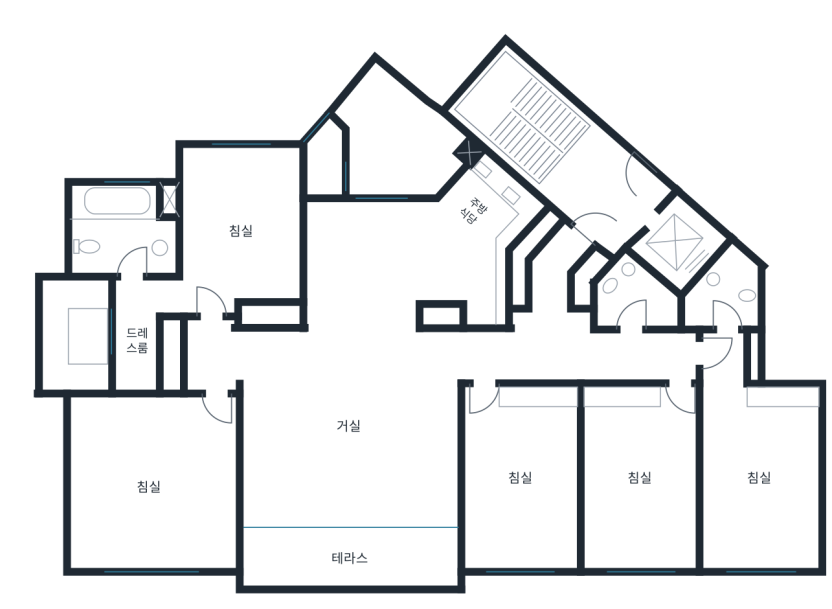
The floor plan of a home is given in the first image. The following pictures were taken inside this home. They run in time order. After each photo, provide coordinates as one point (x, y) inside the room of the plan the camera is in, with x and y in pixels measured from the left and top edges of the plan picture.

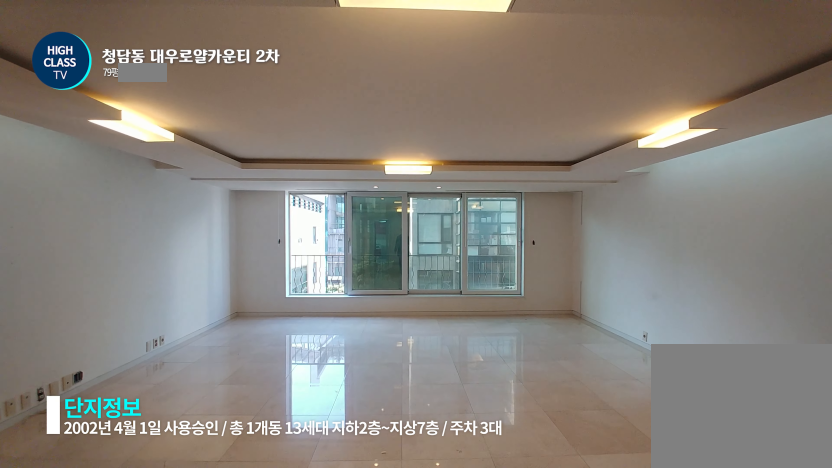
(350, 437)
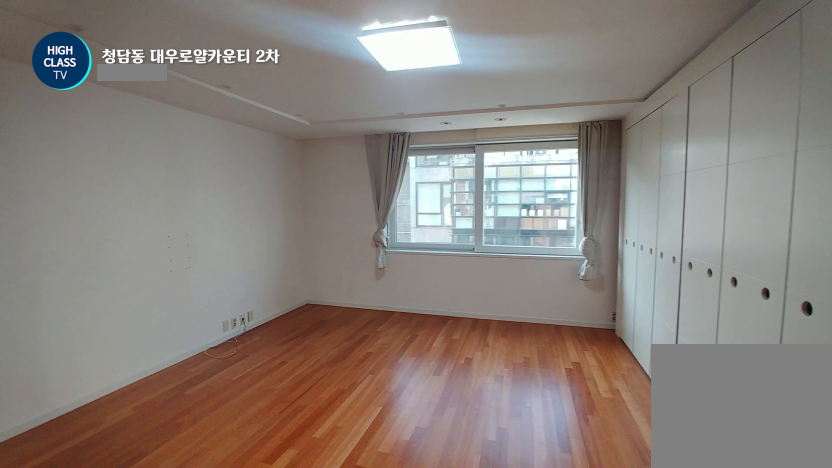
(151, 486)
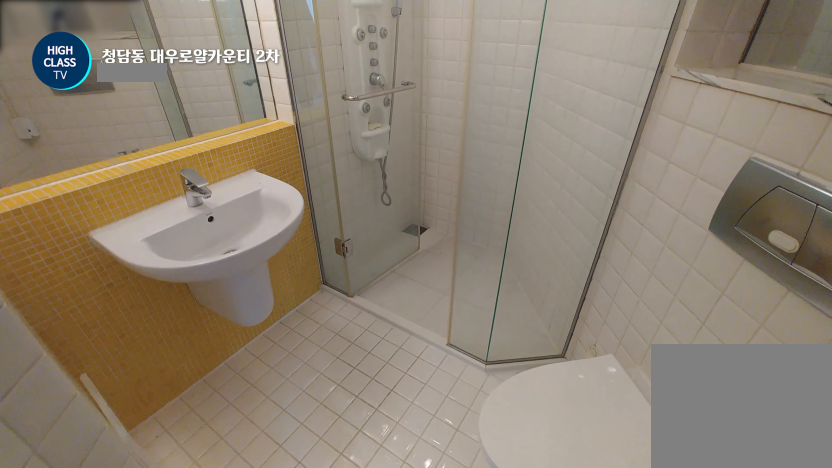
(724, 292)
